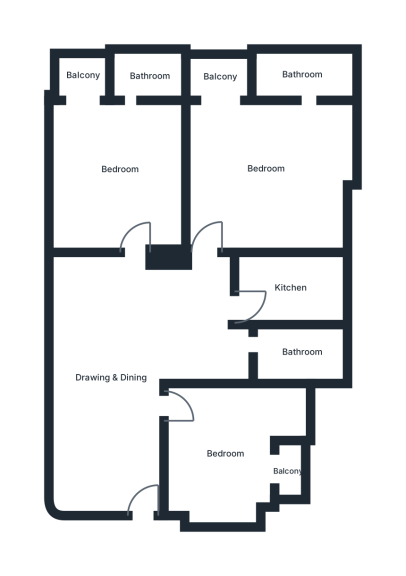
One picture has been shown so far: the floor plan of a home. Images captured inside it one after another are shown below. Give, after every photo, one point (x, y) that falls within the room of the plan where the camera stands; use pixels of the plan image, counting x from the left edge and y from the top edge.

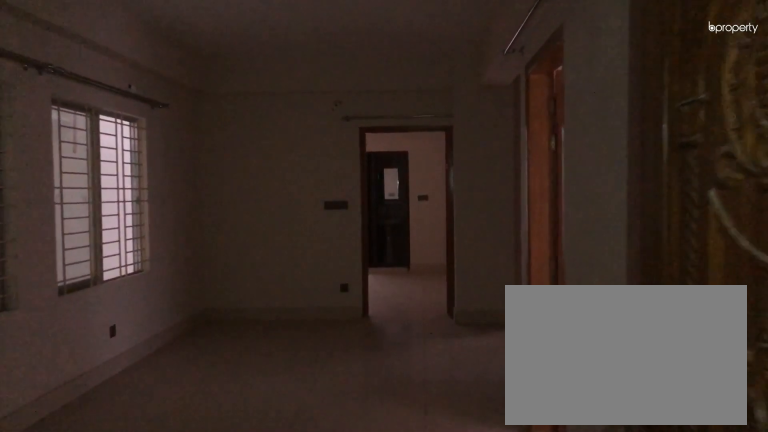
(137, 500)
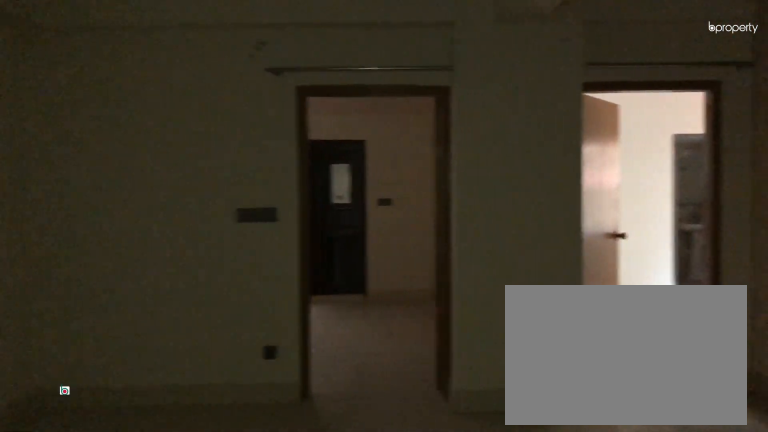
(115, 375)
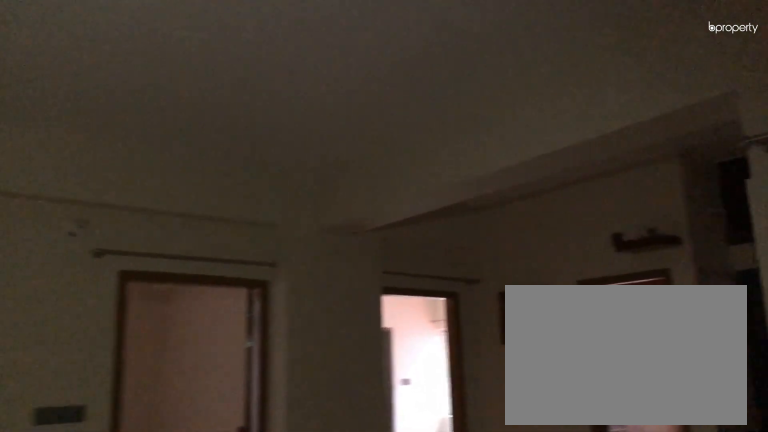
(115, 375)
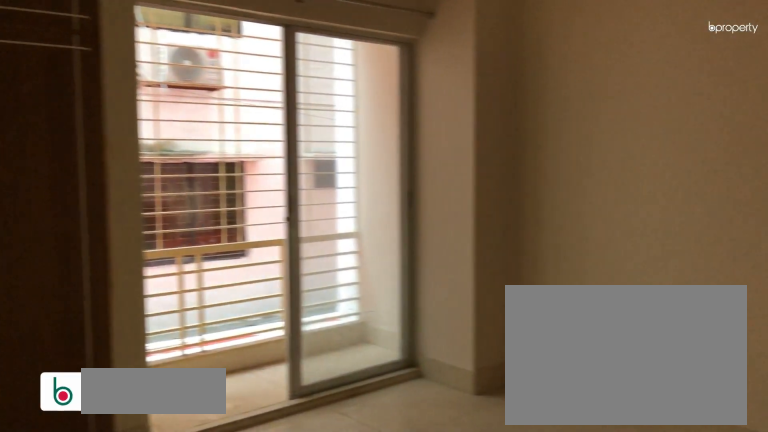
(225, 455)
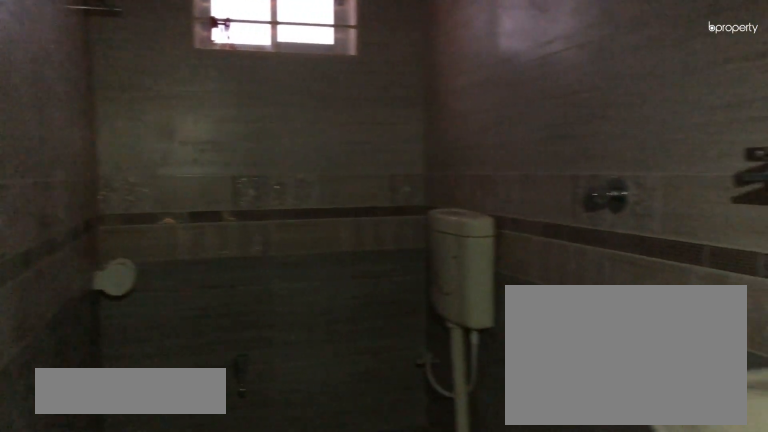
(303, 352)
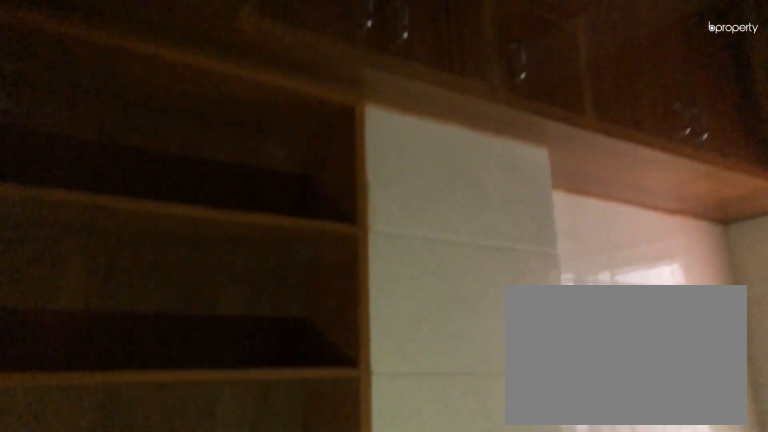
(291, 288)
